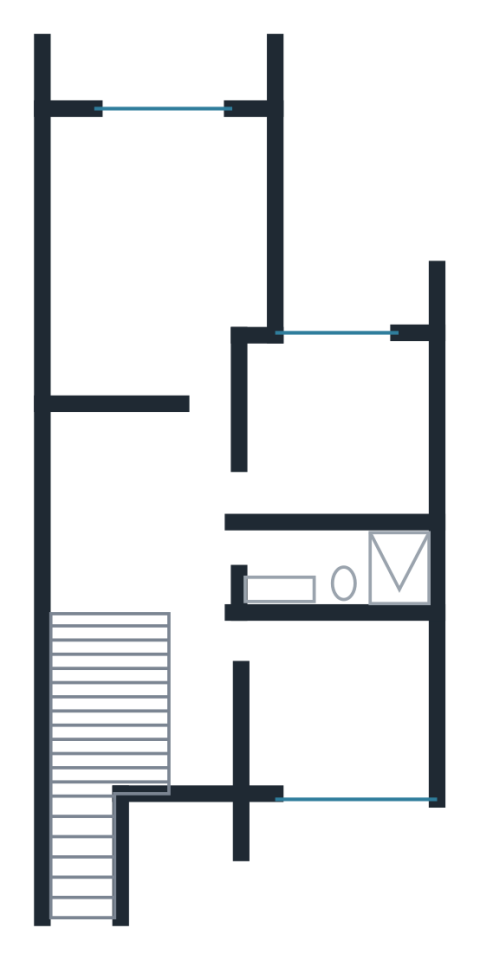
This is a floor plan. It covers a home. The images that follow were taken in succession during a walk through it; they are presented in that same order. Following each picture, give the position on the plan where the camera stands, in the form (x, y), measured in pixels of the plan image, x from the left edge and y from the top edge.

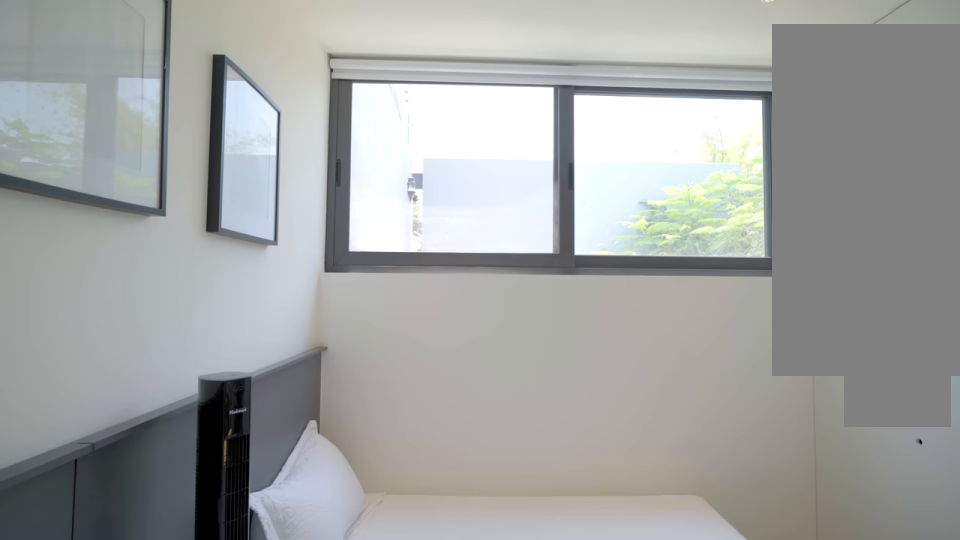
(288, 728)
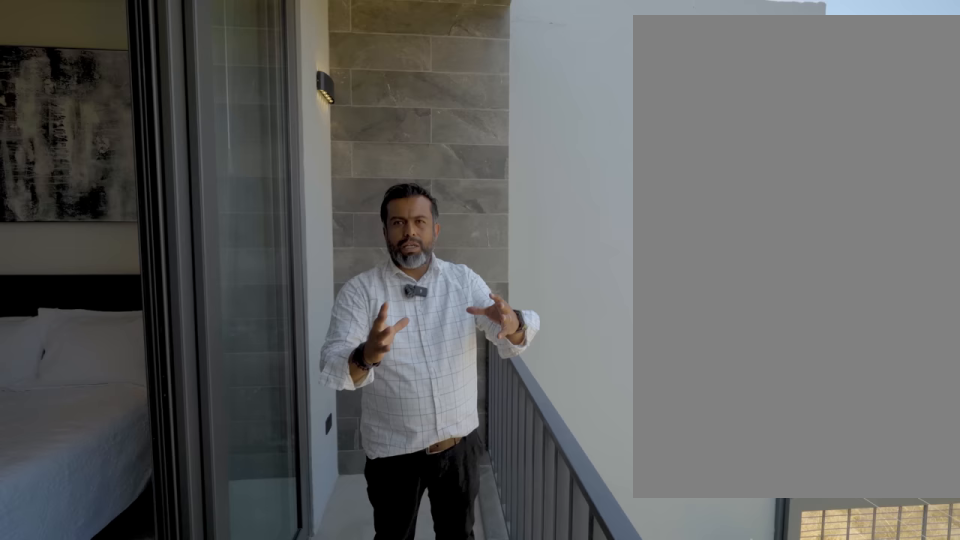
(180, 82)
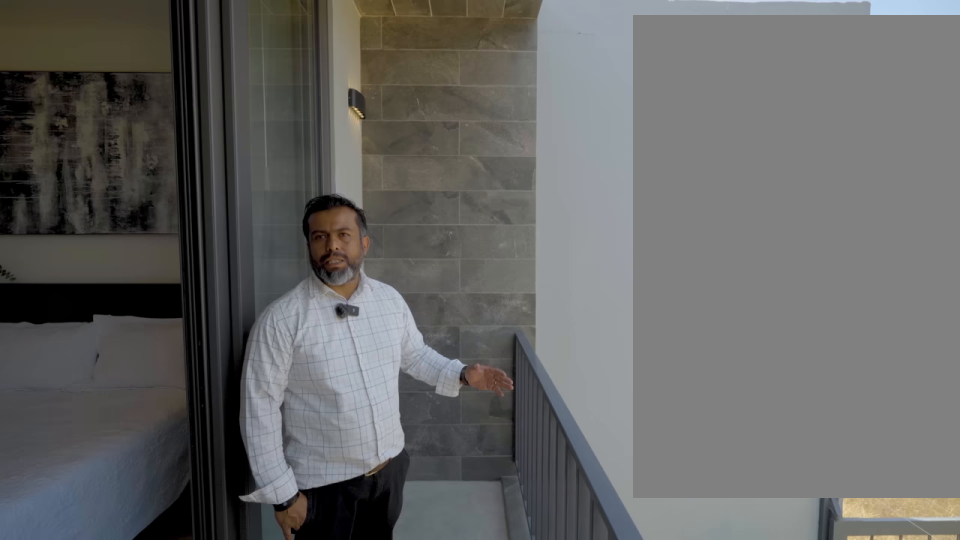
(180, 82)
